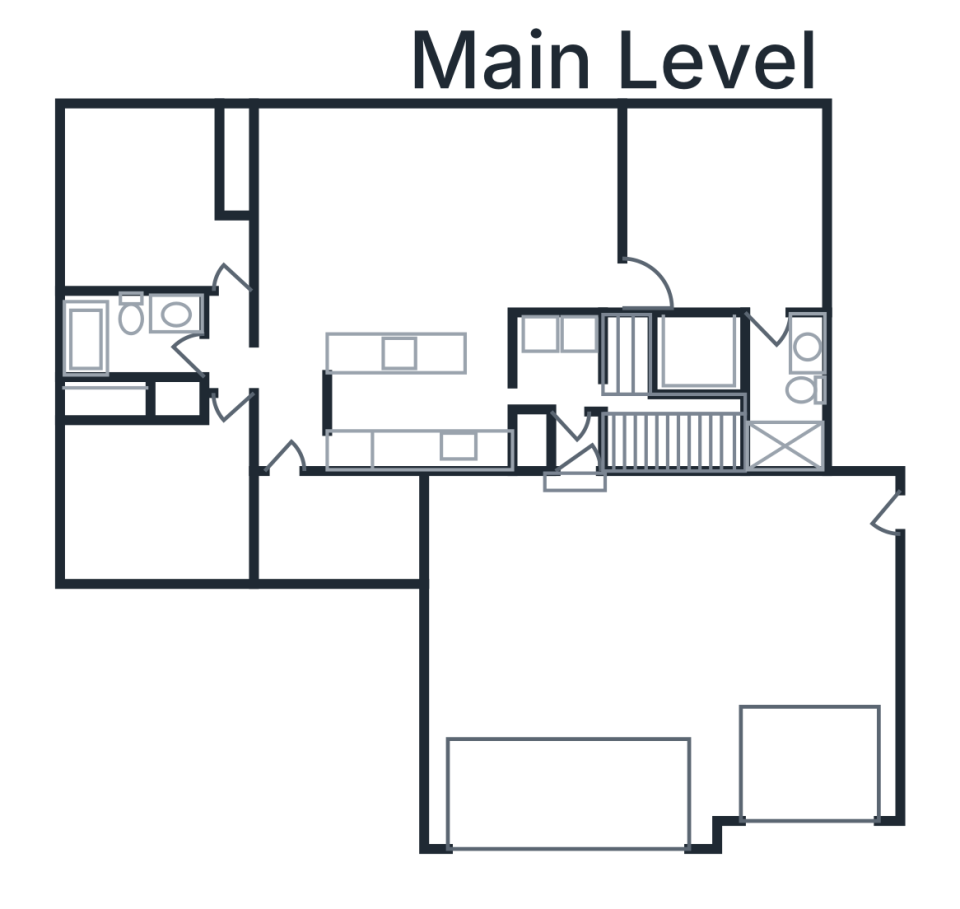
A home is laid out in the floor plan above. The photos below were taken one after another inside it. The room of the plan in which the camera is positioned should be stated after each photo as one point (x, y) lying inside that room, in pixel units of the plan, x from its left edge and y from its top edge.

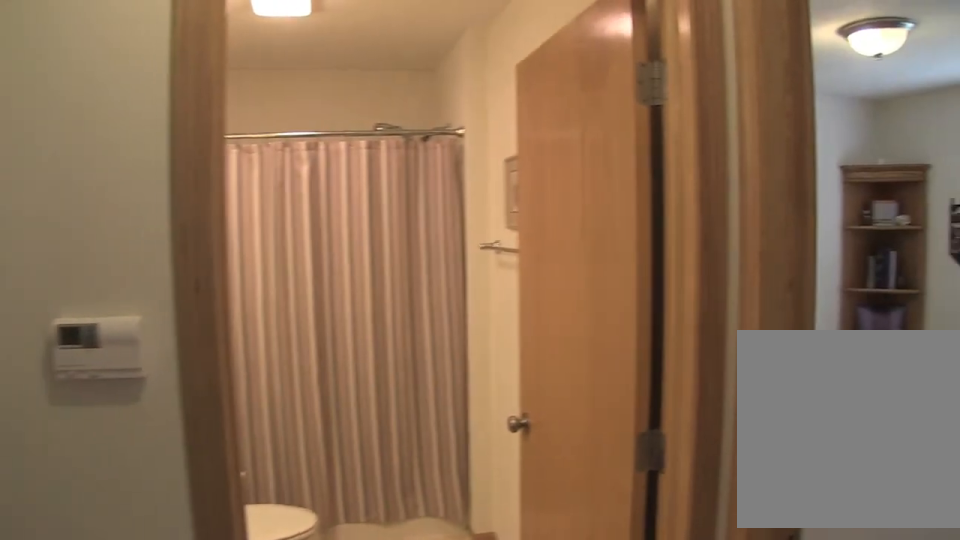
(229, 342)
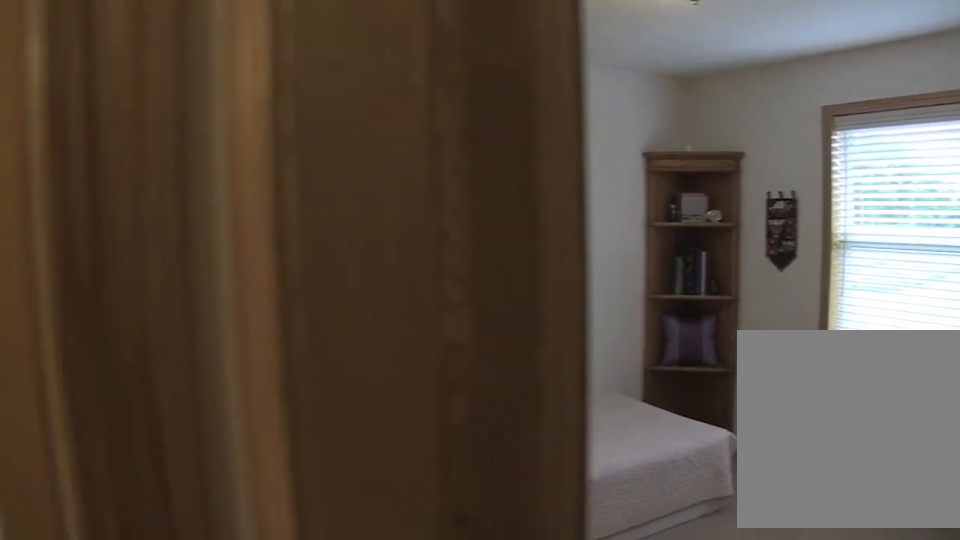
(152, 204)
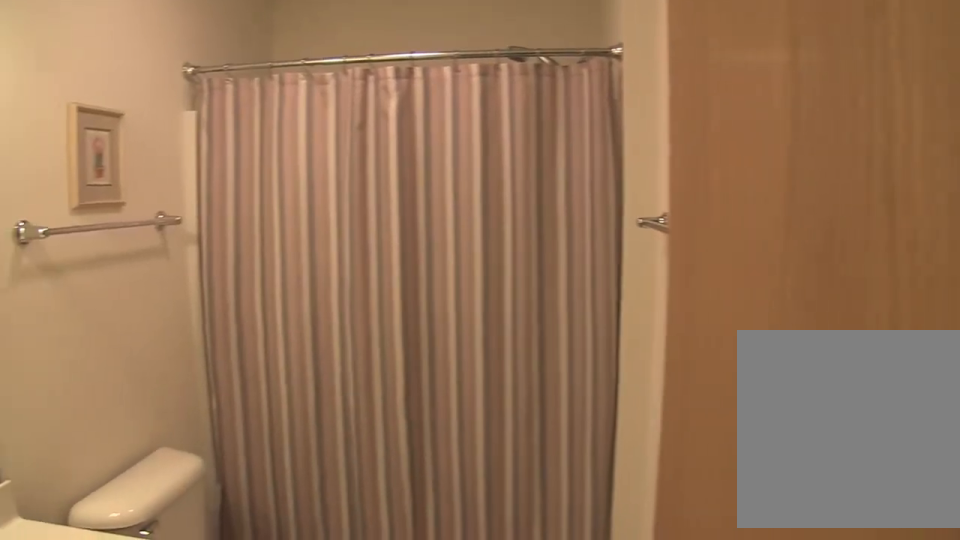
(137, 339)
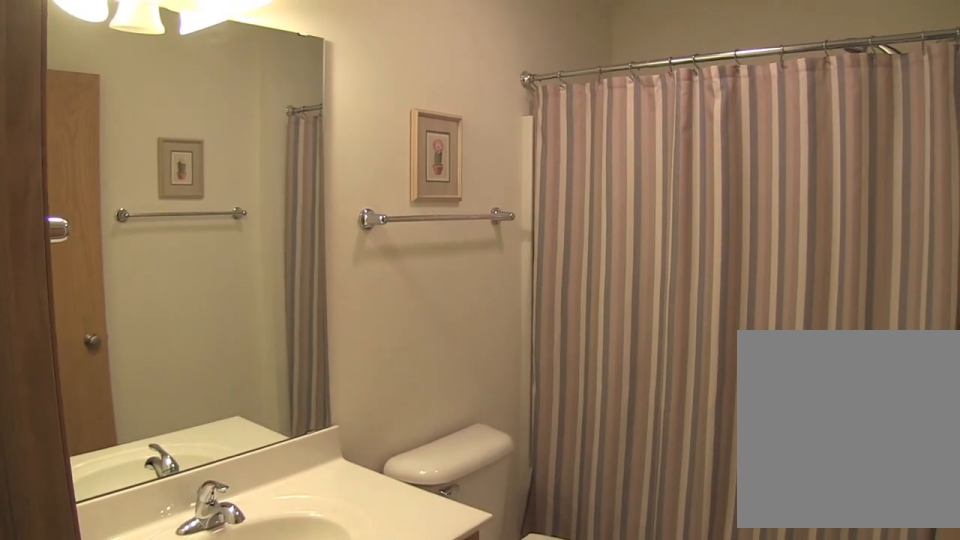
(137, 339)
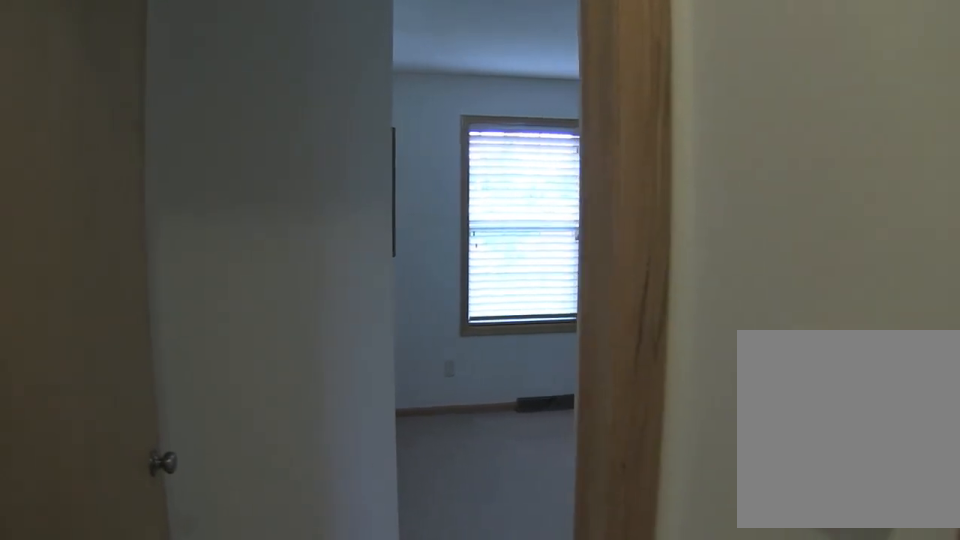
(166, 498)
